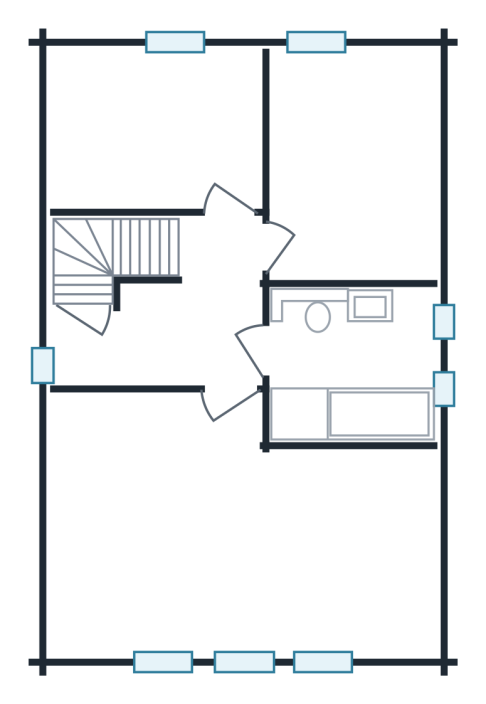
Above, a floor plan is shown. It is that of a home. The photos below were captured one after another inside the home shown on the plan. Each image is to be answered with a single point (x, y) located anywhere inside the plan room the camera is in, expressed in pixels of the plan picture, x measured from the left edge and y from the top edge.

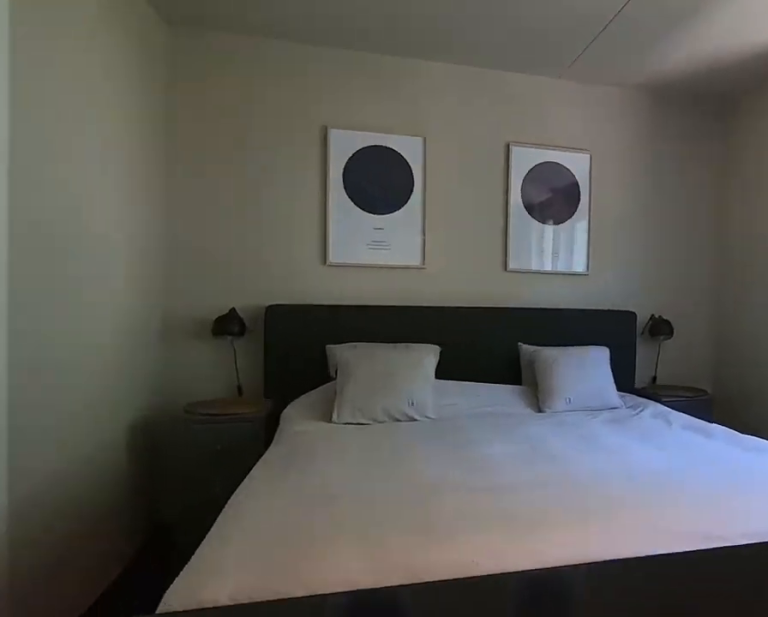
(231, 534)
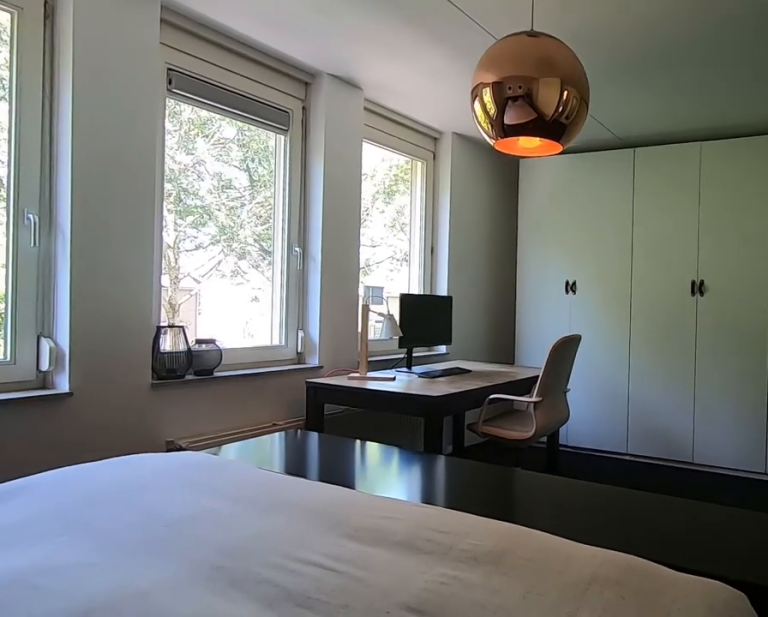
(231, 534)
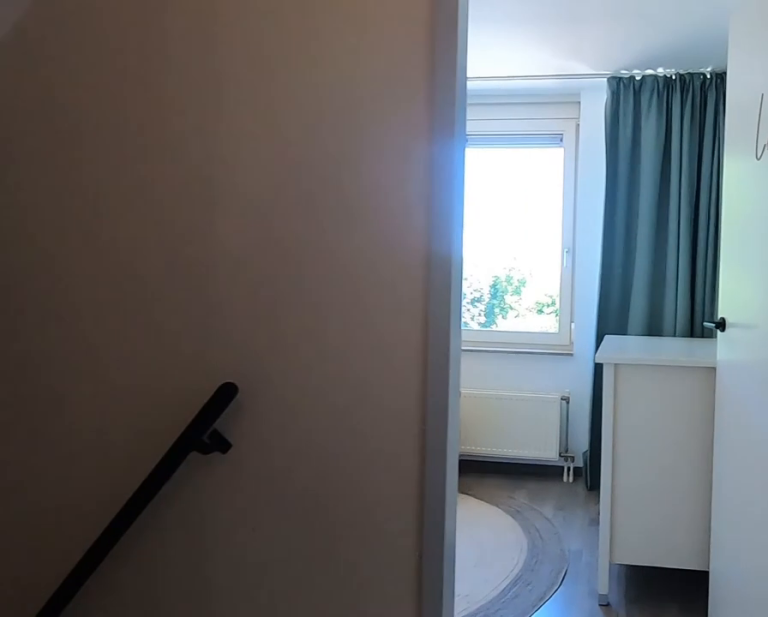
(175, 318)
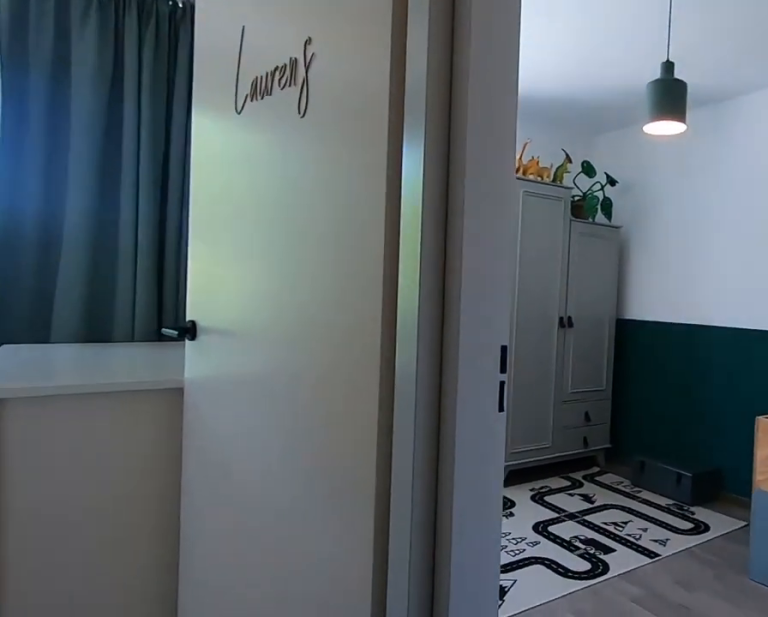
(175, 318)
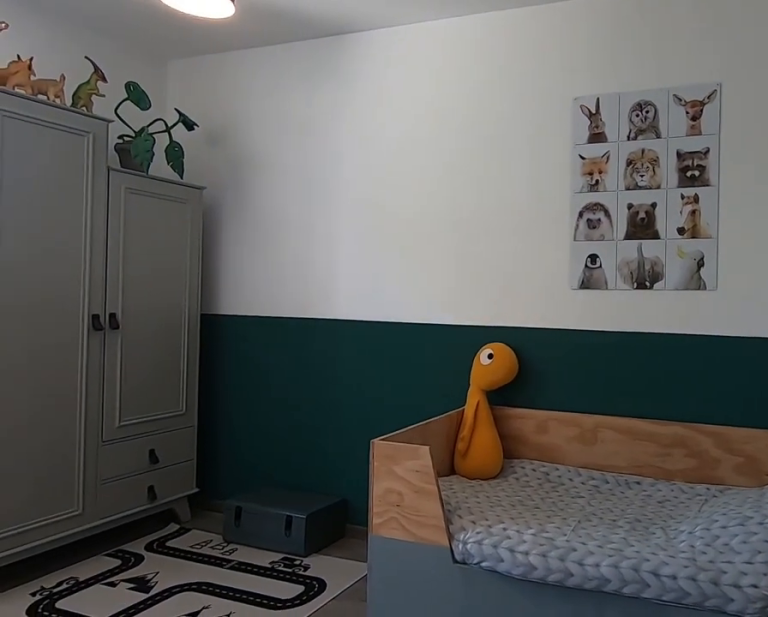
(351, 165)
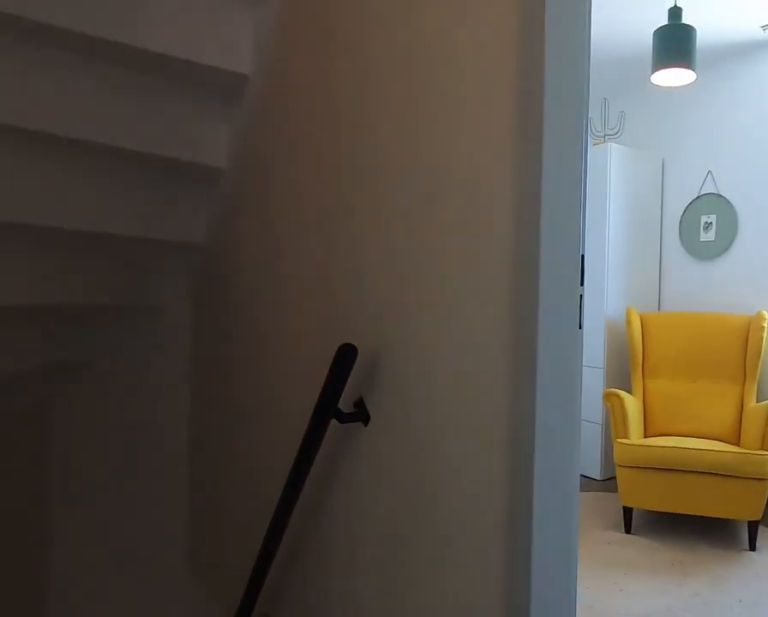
(175, 318)
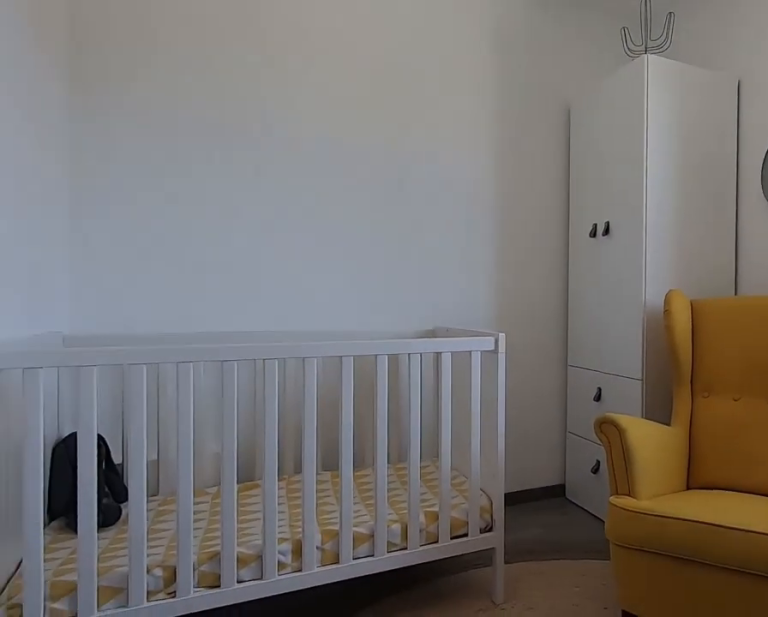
(157, 131)
